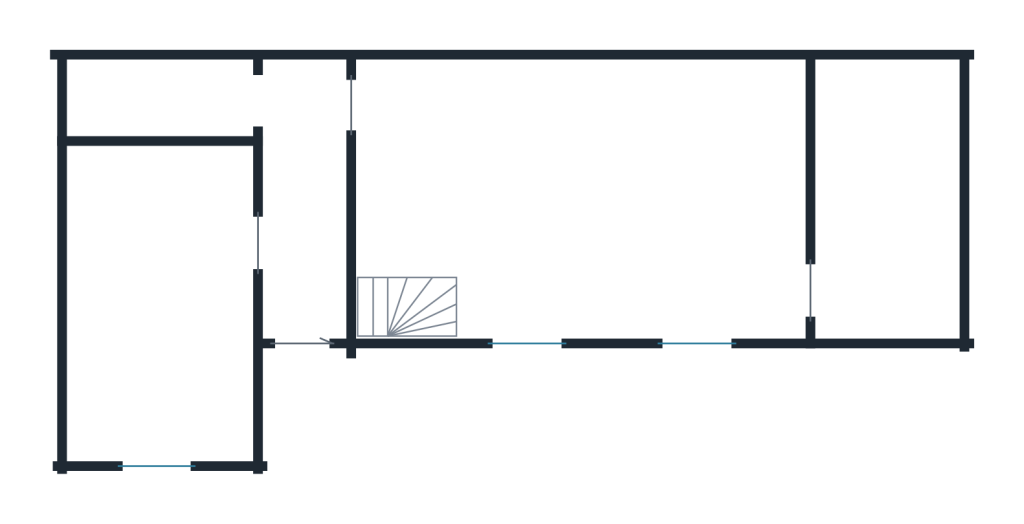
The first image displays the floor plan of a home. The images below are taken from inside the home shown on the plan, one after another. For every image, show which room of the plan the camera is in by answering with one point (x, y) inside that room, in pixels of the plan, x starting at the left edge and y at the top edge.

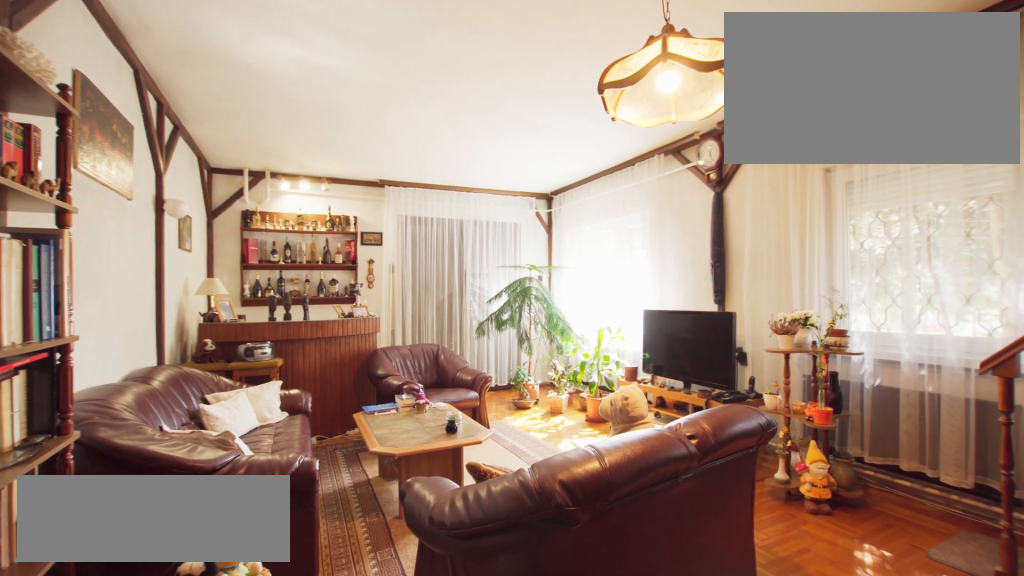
(591, 219)
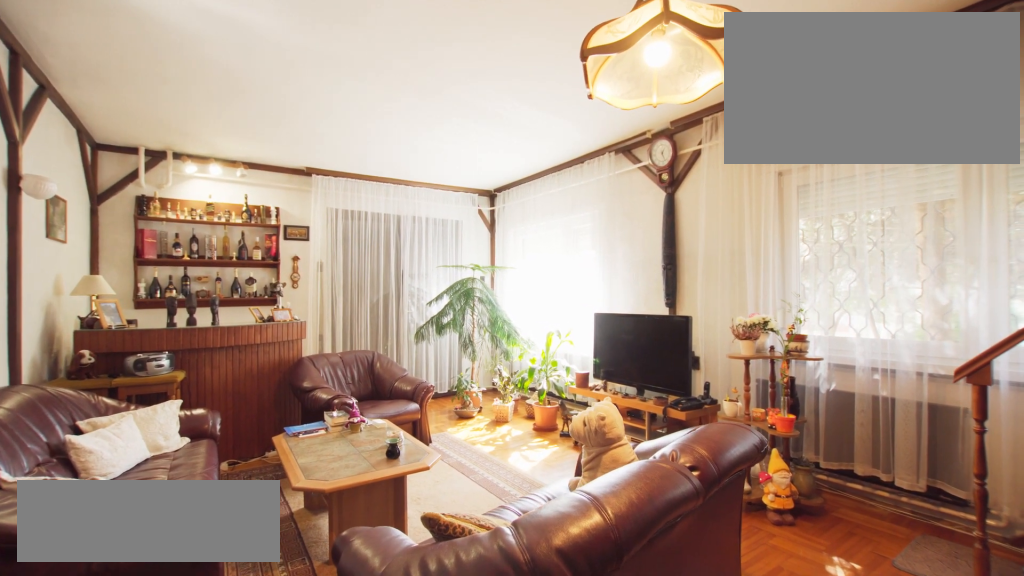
(592, 219)
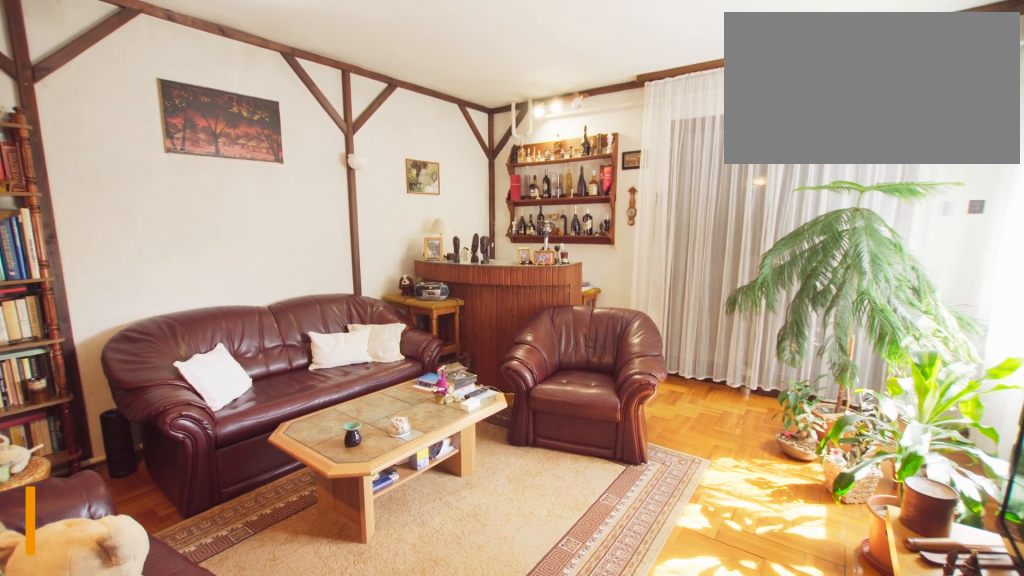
(591, 219)
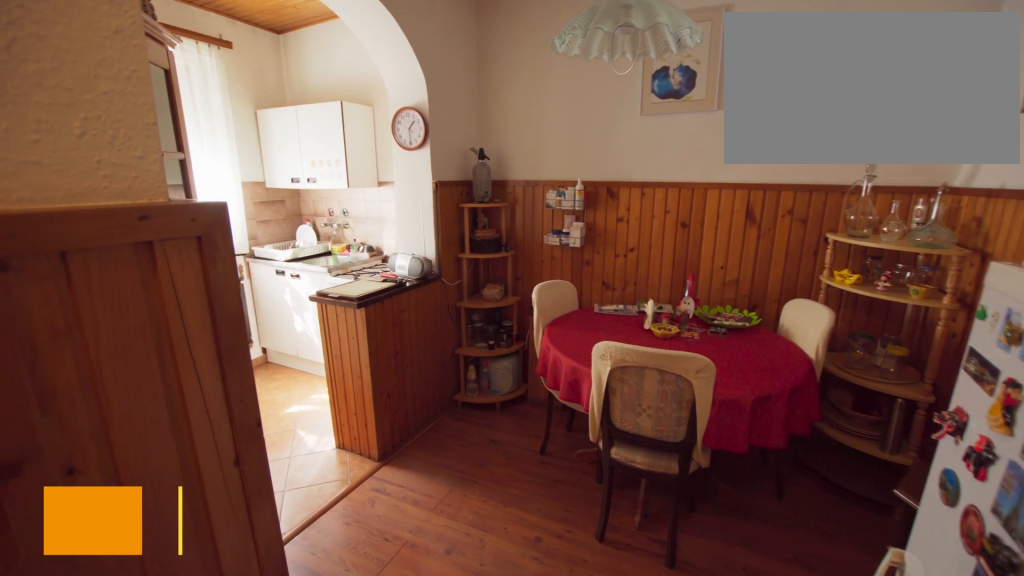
(165, 312)
